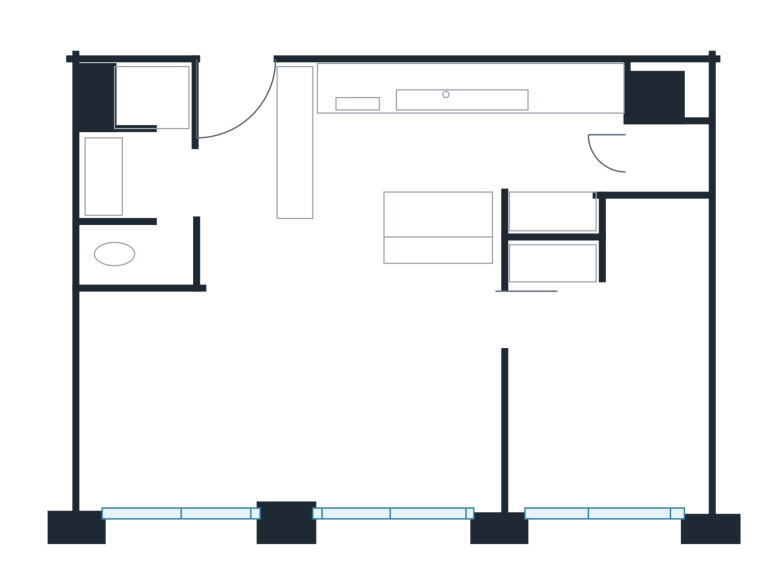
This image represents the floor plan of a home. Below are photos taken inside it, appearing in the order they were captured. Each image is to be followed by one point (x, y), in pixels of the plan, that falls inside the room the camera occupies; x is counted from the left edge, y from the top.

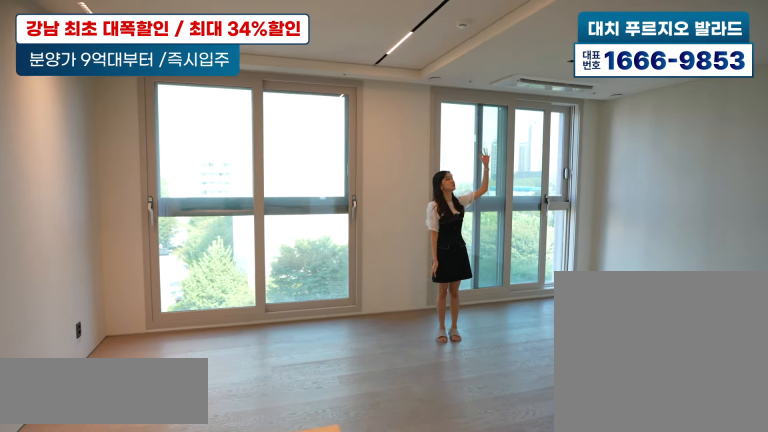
(260, 369)
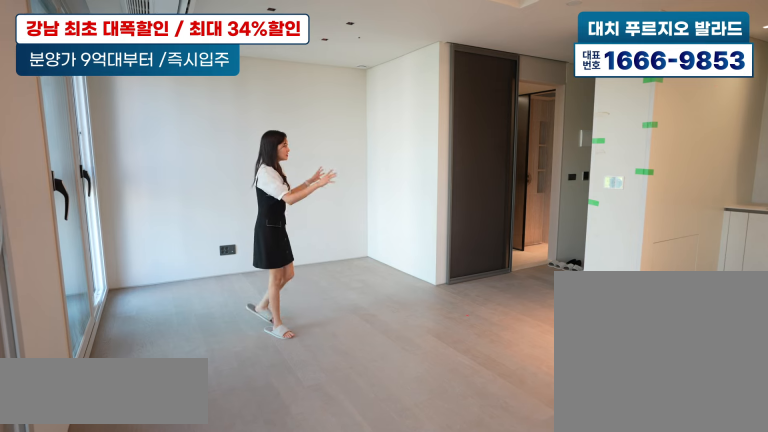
(260, 370)
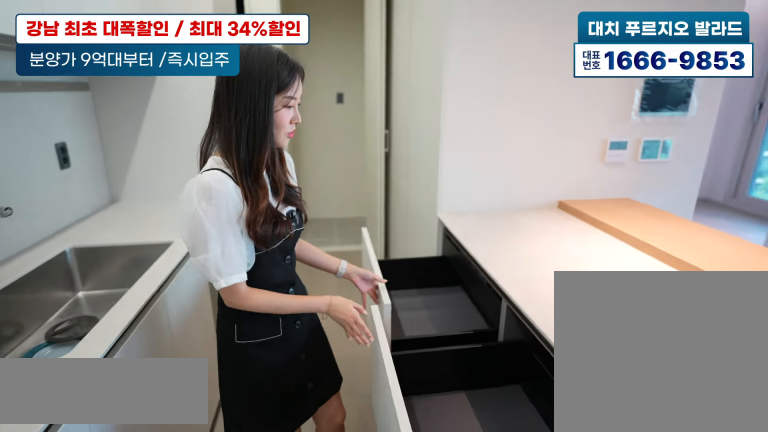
(488, 140)
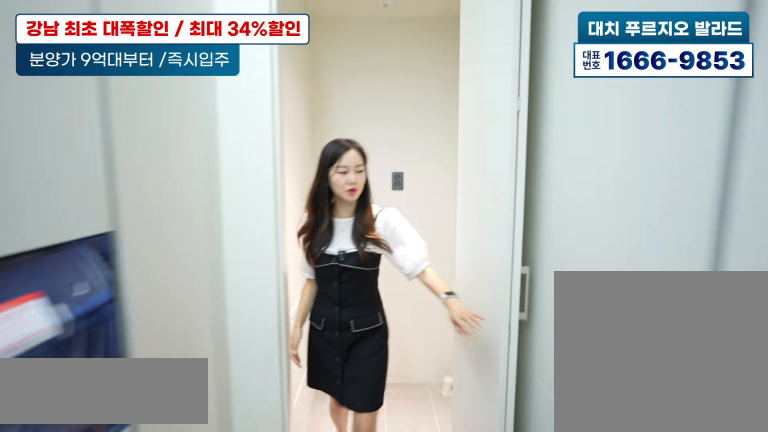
(488, 140)
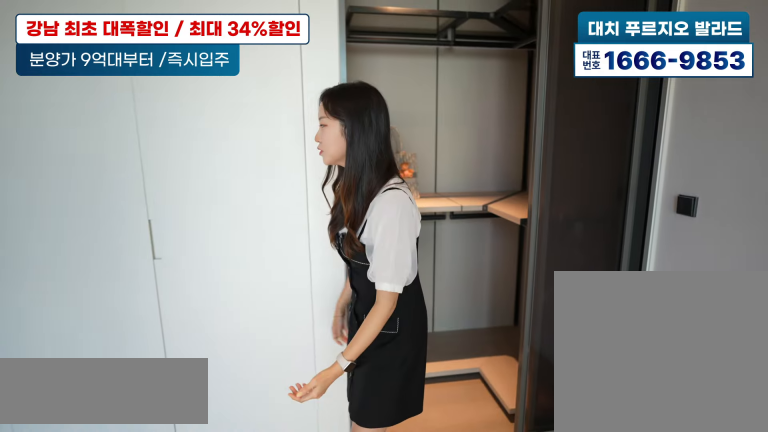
(599, 387)
